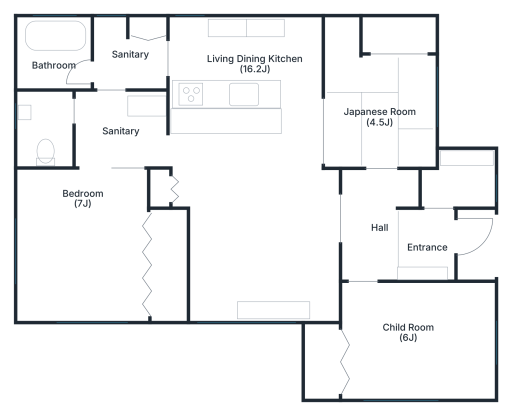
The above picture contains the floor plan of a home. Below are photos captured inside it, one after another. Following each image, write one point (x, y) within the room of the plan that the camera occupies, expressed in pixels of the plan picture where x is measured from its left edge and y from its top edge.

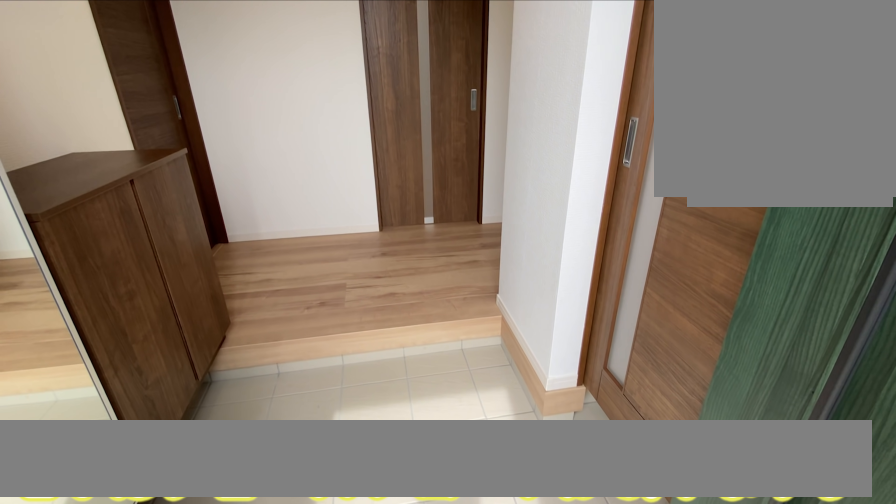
(425, 240)
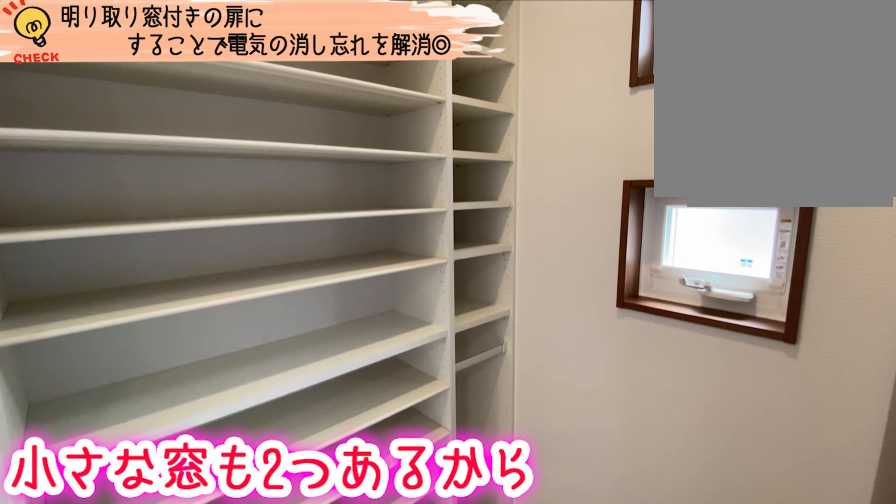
(460, 182)
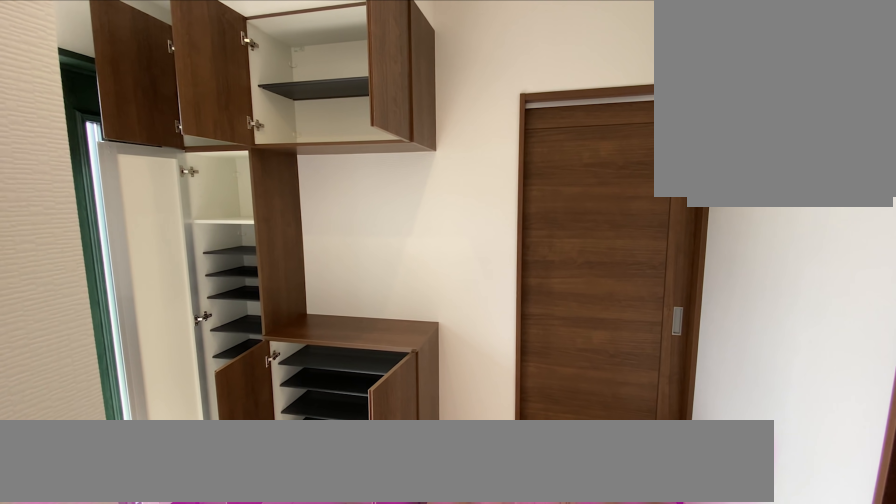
(425, 240)
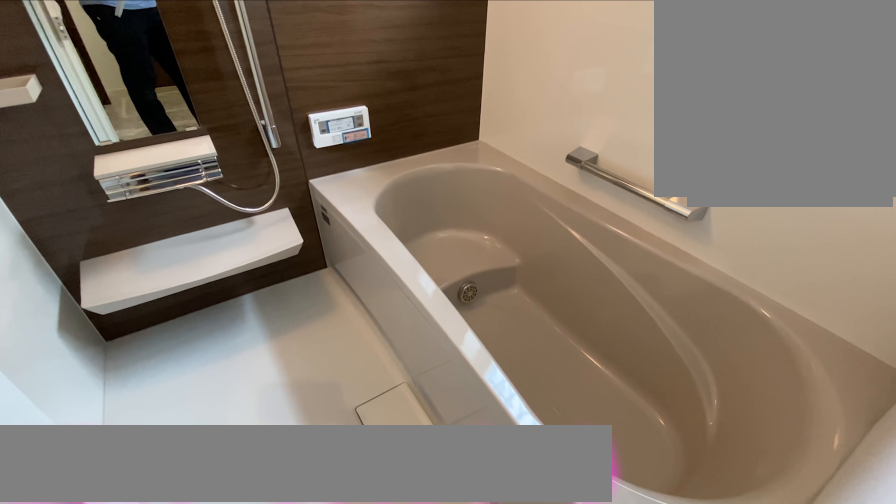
(55, 60)
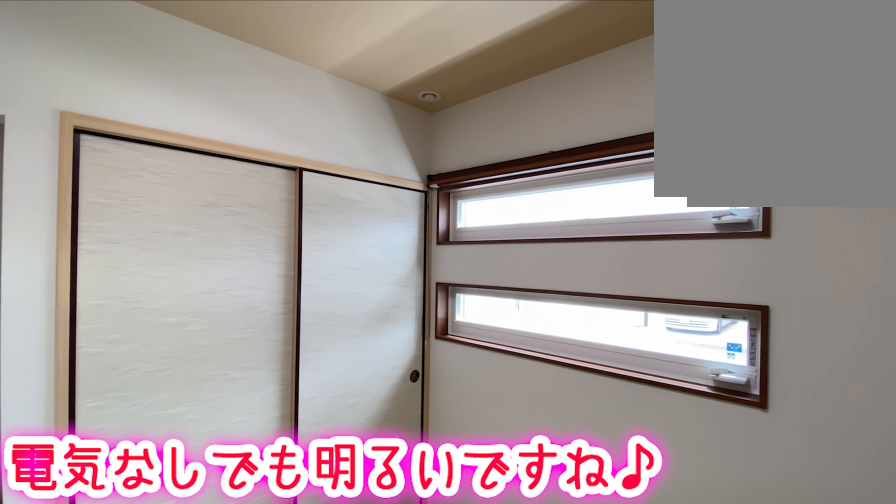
(379, 85)
